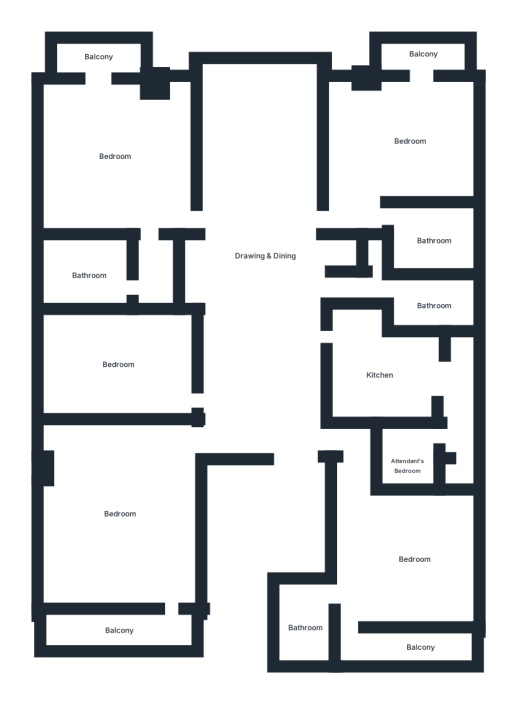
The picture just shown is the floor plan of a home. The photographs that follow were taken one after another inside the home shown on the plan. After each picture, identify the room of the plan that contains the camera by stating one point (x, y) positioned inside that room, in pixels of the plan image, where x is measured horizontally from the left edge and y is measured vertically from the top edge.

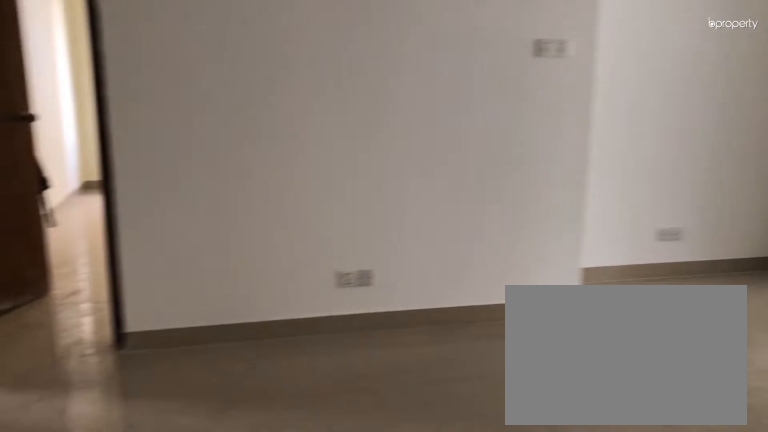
(259, 288)
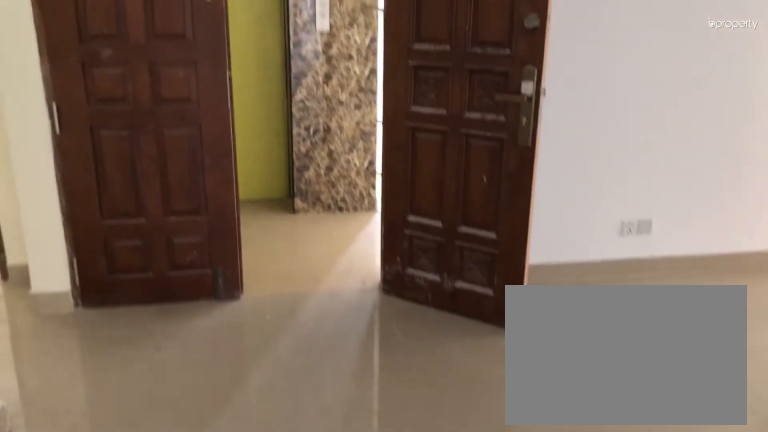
(259, 288)
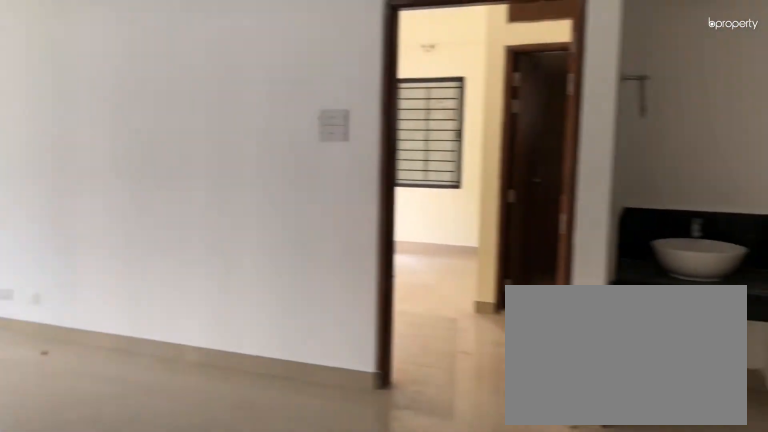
(257, 181)
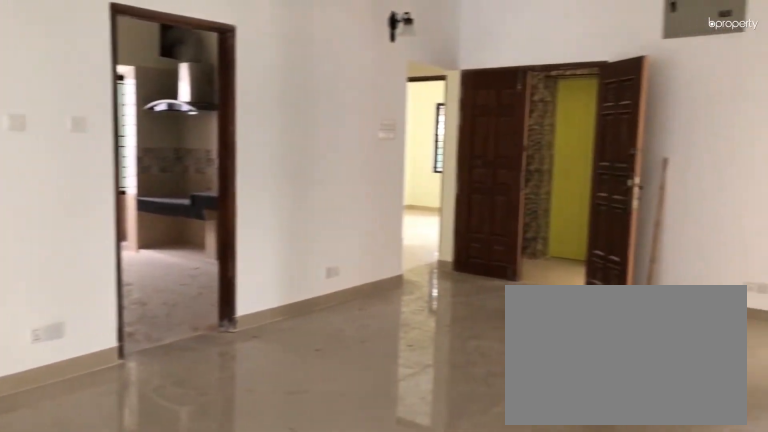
(262, 318)
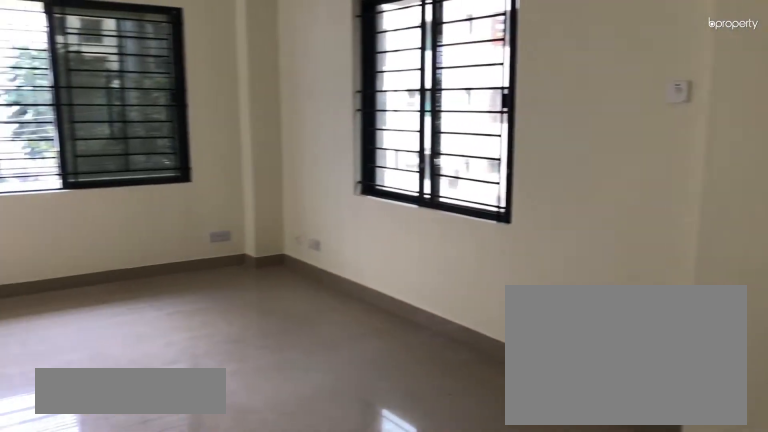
(119, 510)
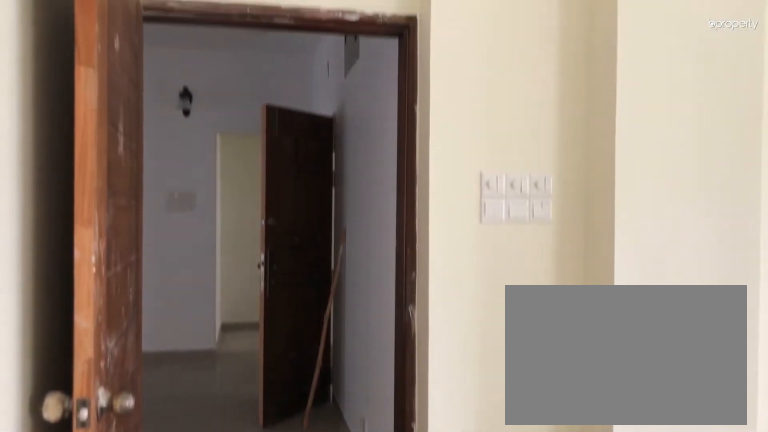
(119, 510)
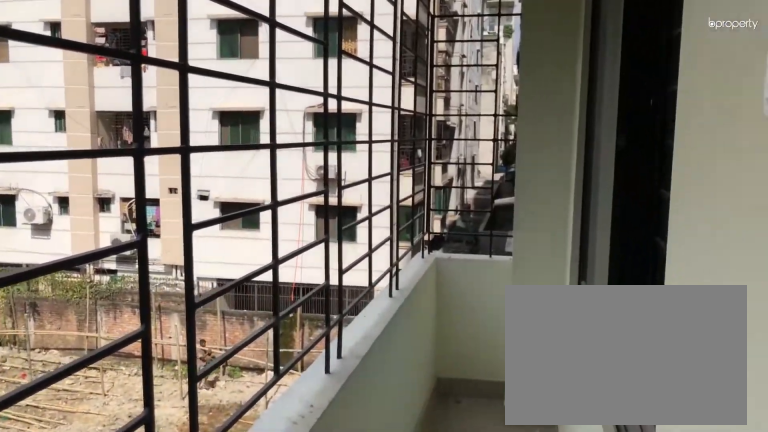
(116, 626)
